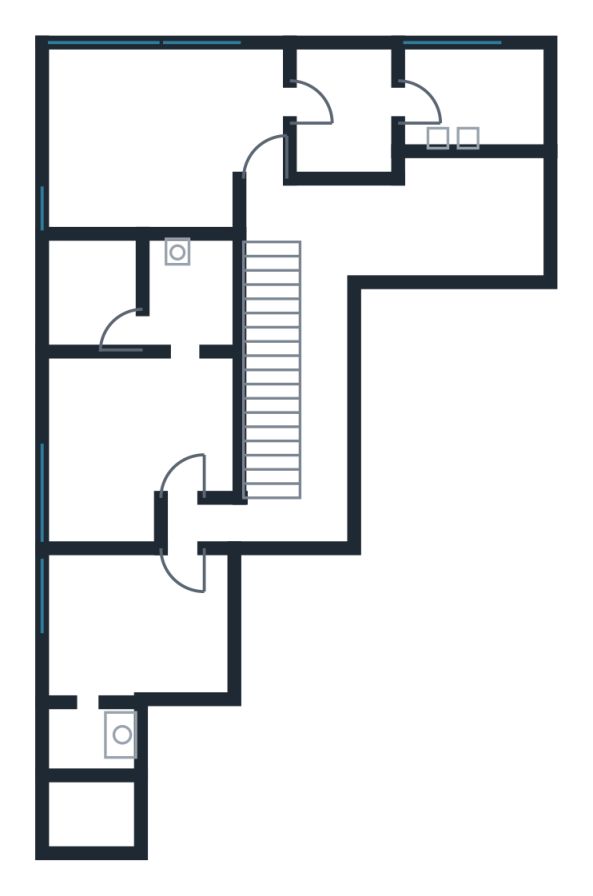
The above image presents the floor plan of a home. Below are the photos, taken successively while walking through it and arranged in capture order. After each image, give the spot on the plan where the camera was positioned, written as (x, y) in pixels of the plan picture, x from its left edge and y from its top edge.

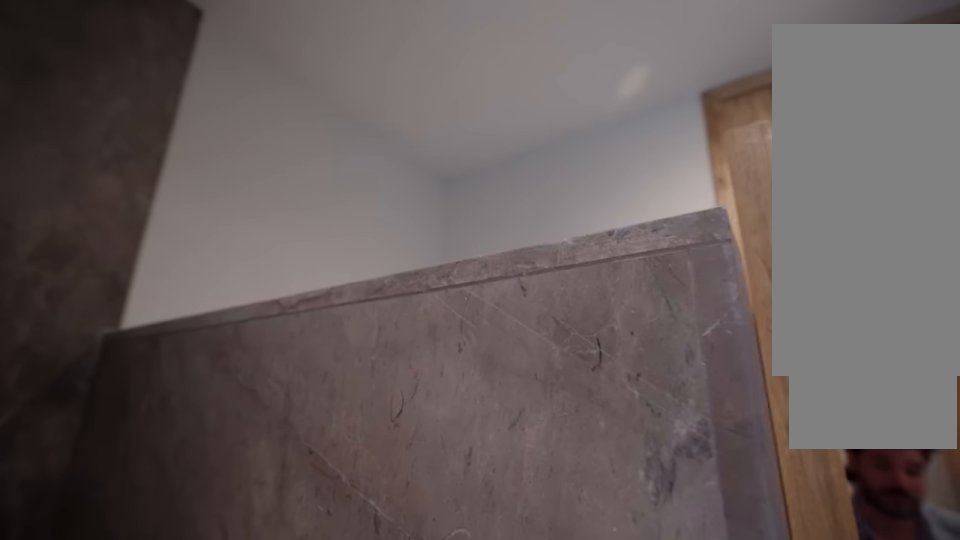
(71, 315)
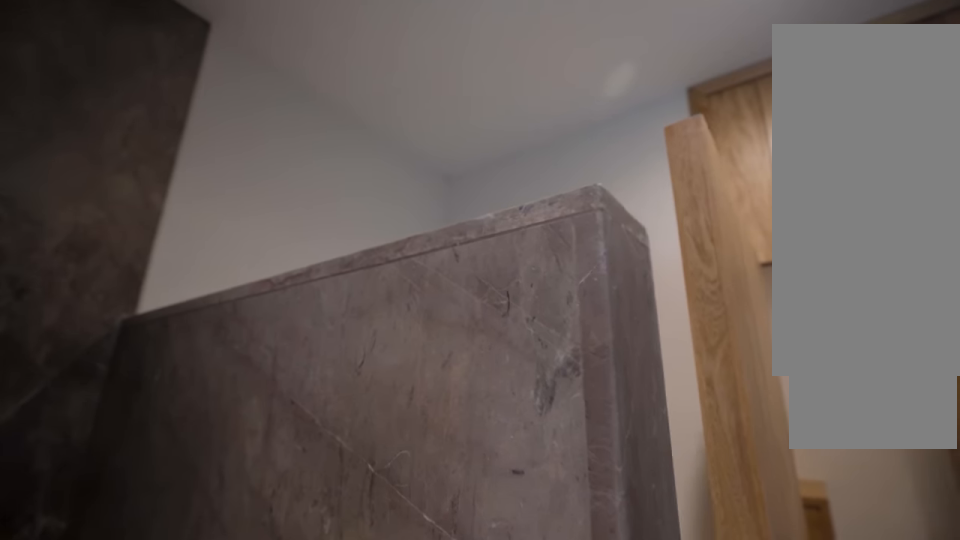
(74, 313)
